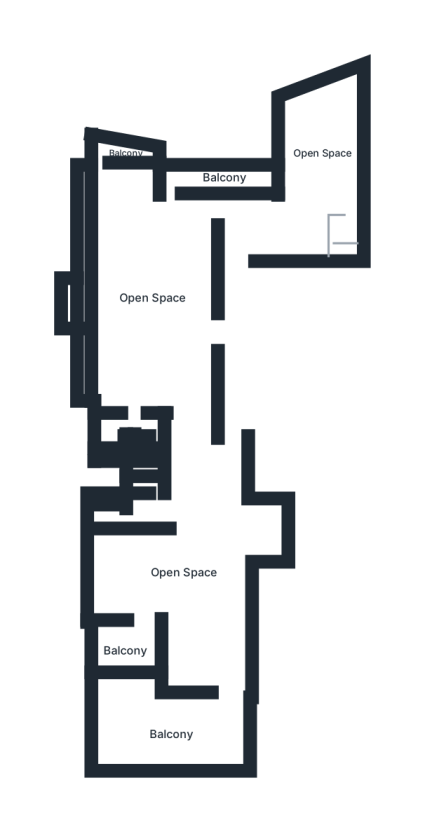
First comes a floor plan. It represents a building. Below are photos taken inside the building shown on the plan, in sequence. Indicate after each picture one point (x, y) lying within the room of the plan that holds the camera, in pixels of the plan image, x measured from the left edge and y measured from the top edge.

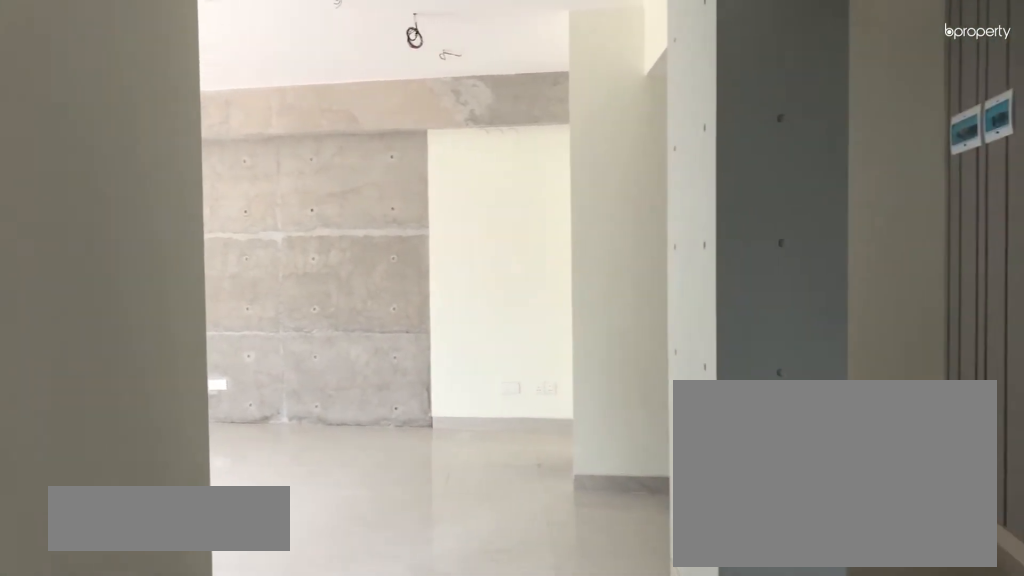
(285, 225)
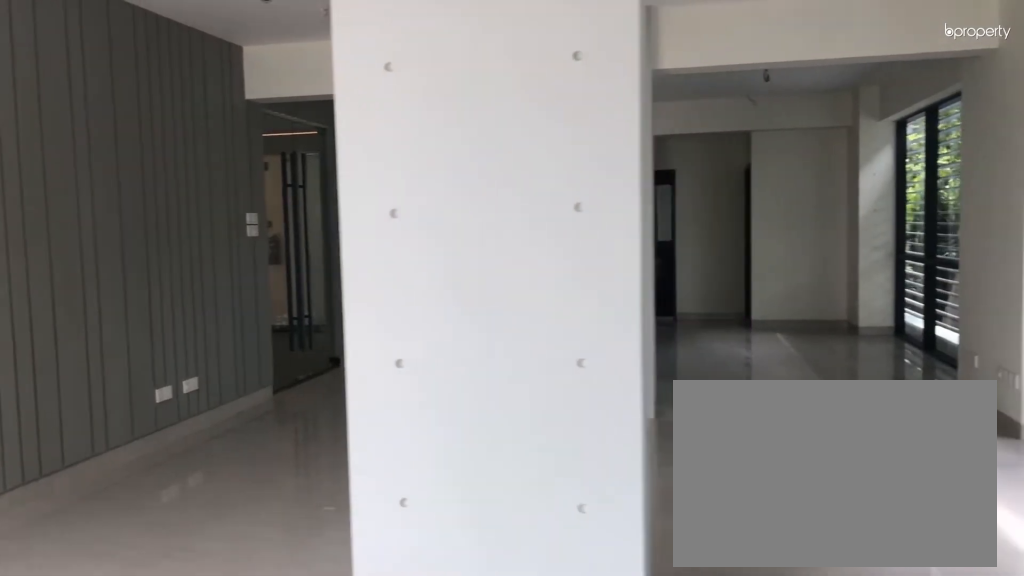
(159, 305)
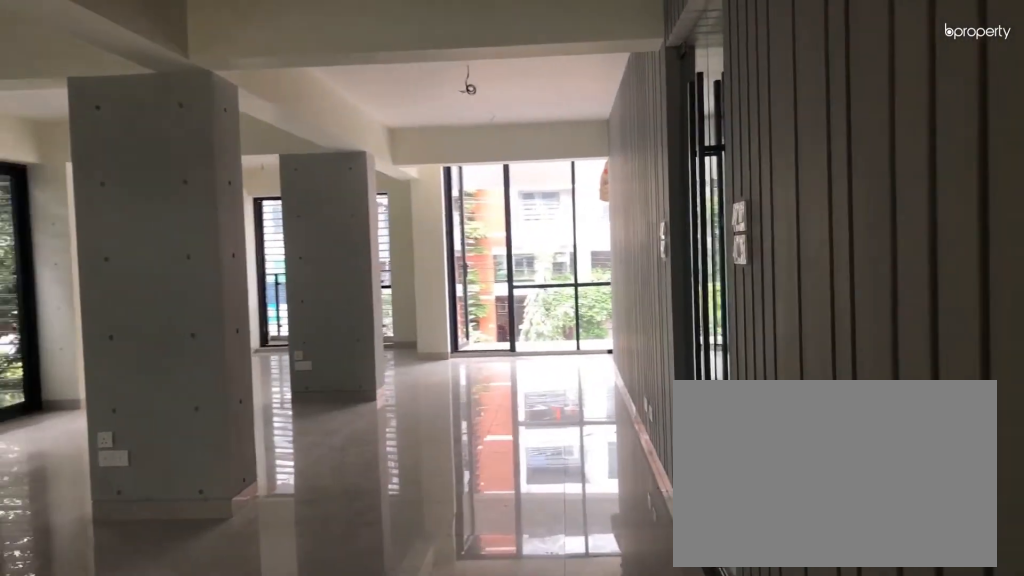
(158, 305)
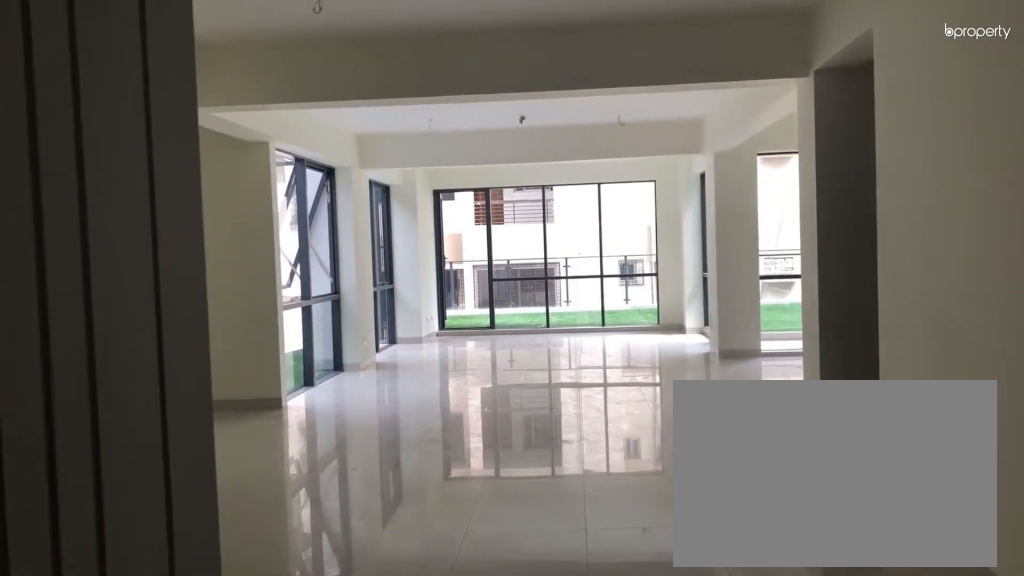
(181, 567)
